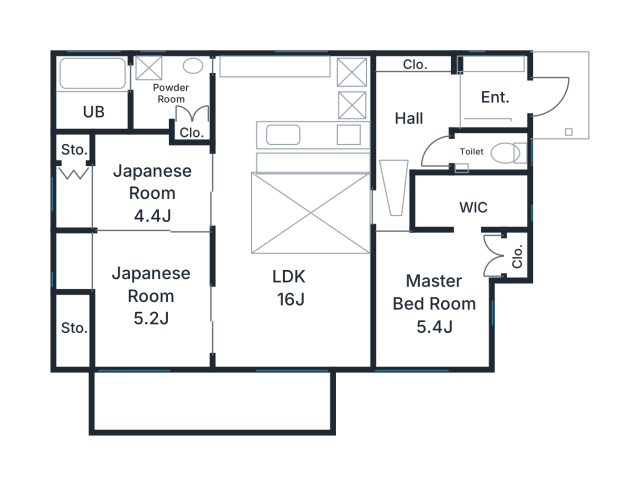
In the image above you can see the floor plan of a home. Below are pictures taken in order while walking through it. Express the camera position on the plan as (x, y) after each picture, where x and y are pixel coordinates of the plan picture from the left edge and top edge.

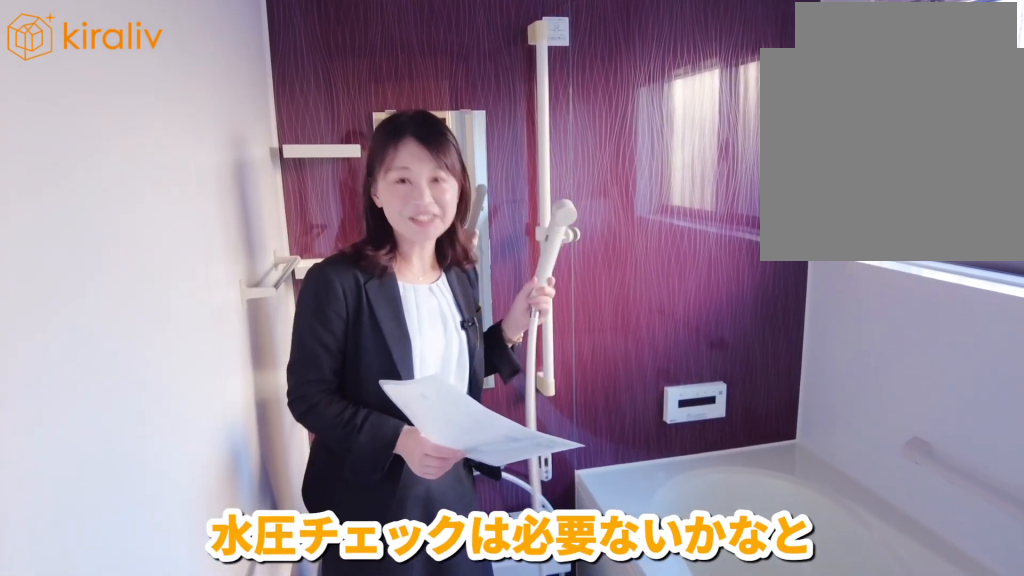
(98, 112)
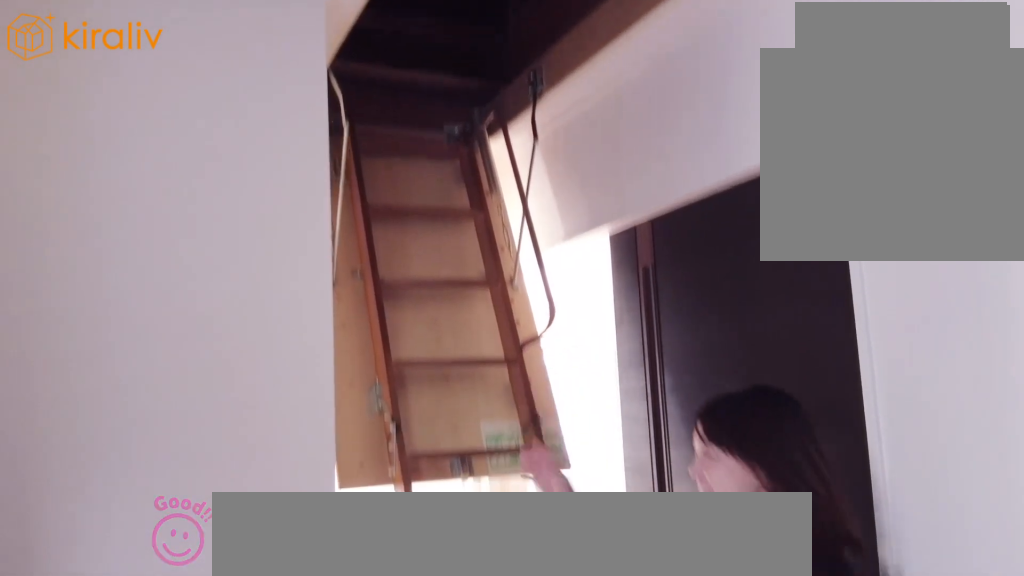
(393, 179)
